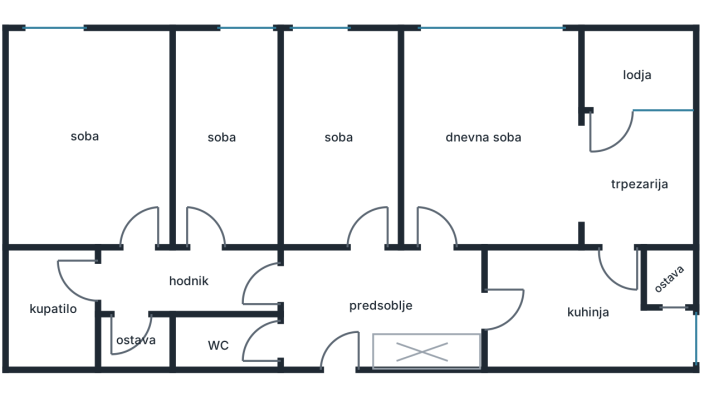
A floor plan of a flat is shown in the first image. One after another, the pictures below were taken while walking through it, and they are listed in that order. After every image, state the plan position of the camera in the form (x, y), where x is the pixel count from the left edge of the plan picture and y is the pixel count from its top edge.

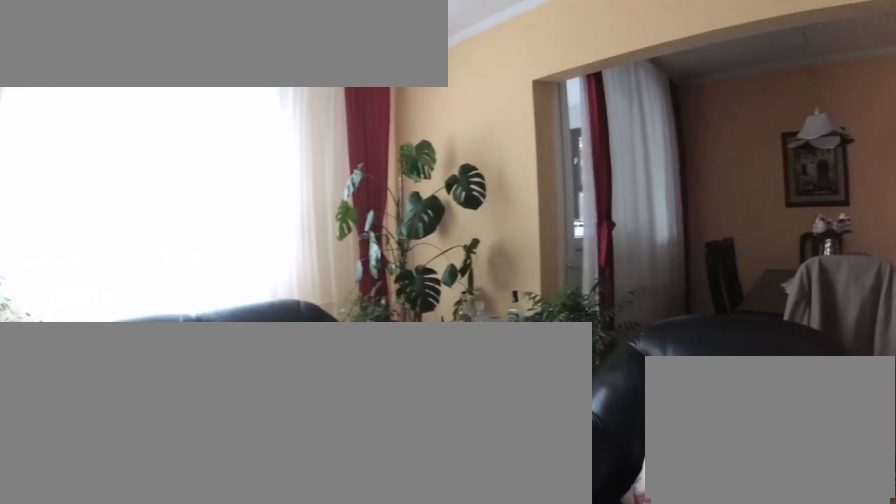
(441, 148)
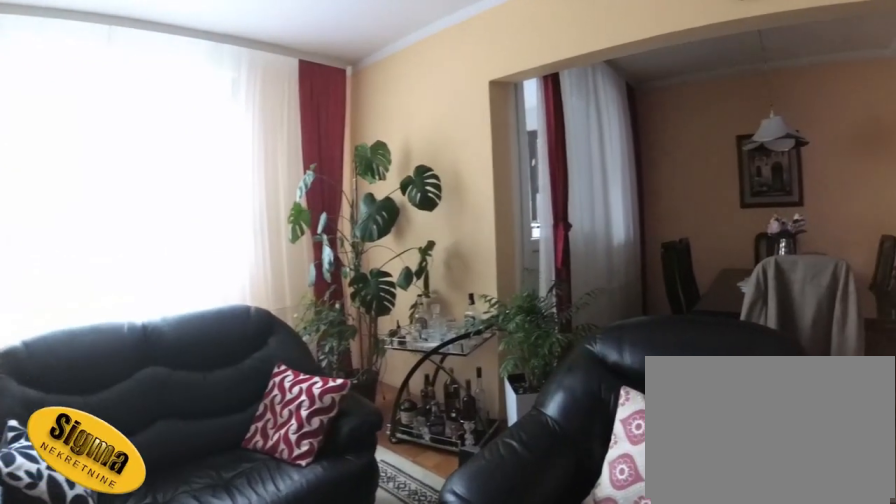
(440, 147)
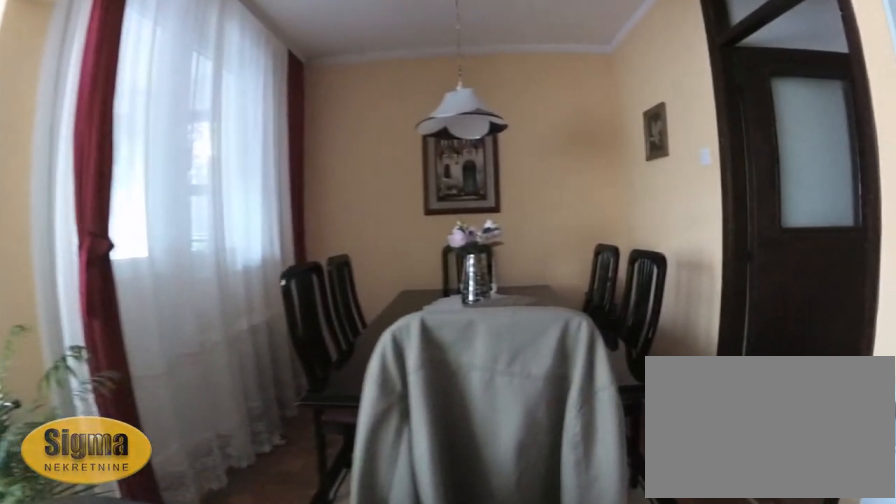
(472, 140)
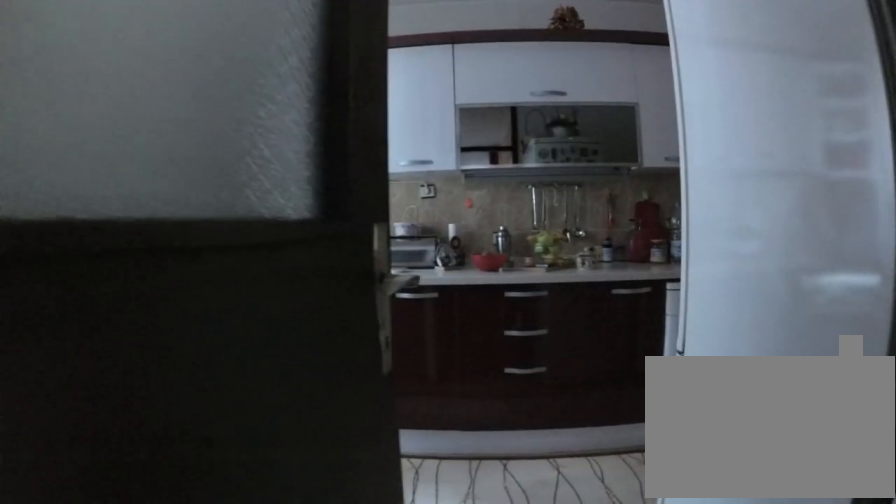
(607, 210)
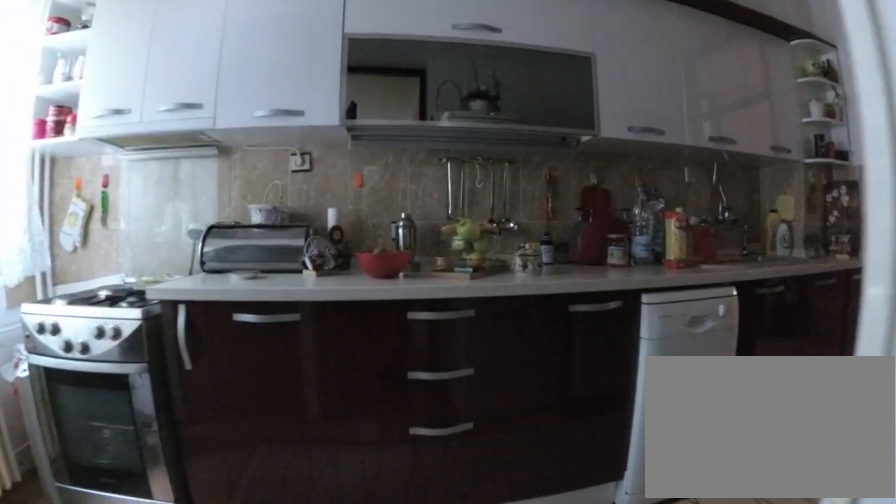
(609, 261)
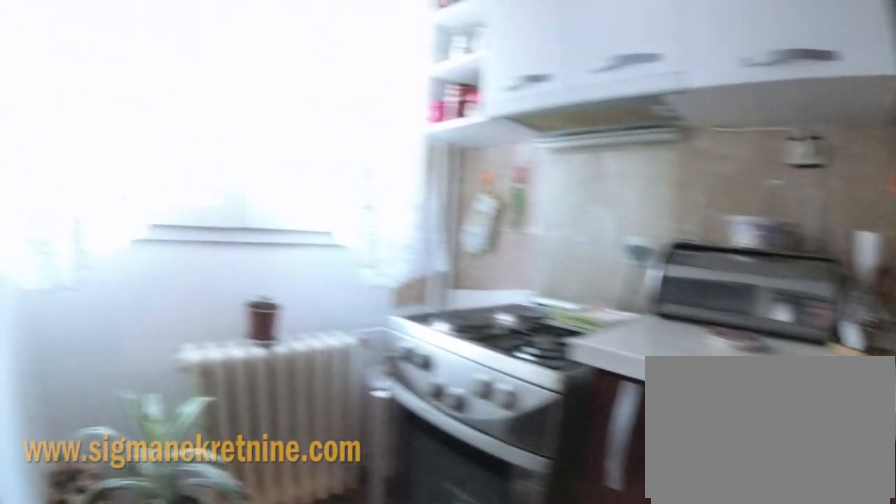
(598, 294)
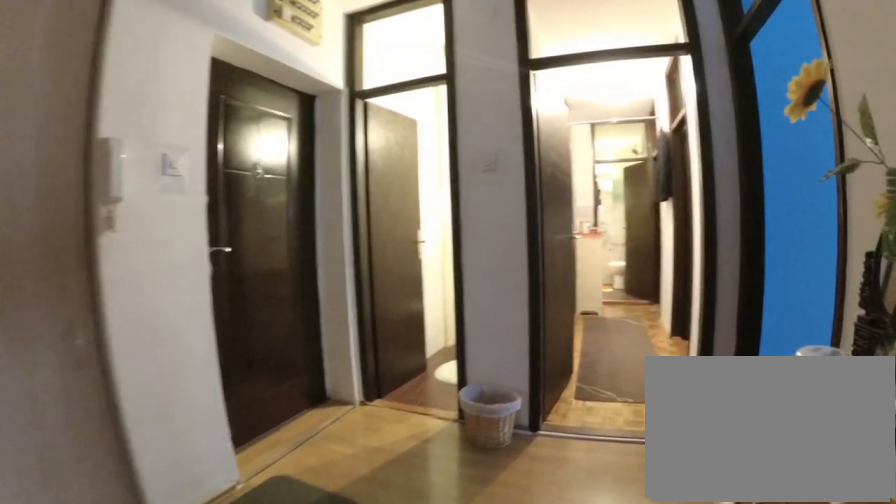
(431, 279)
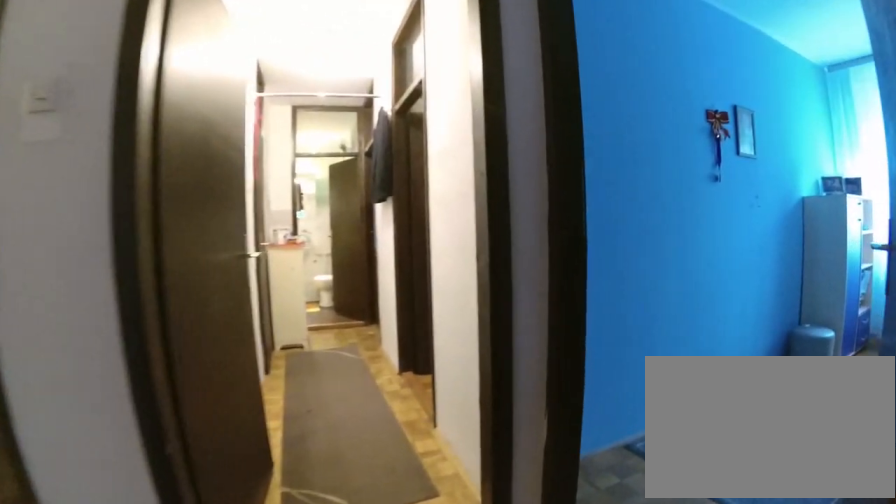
(400, 286)
